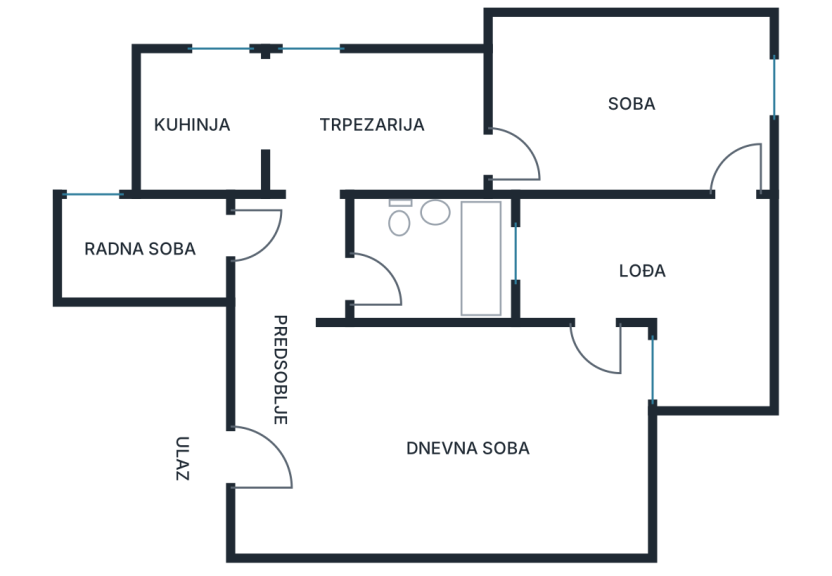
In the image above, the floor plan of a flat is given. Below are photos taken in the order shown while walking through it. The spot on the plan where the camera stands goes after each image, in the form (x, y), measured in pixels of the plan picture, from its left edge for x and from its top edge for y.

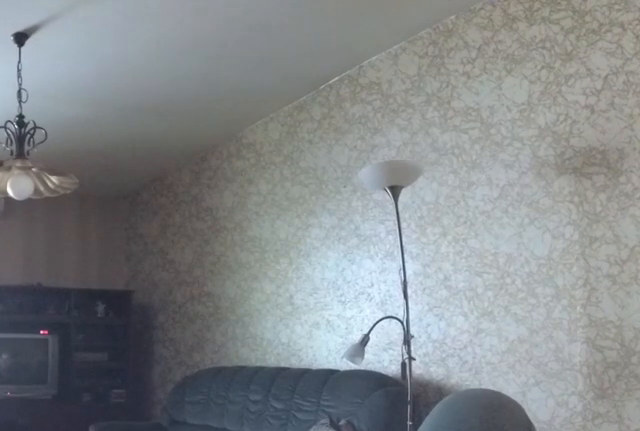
(351, 408)
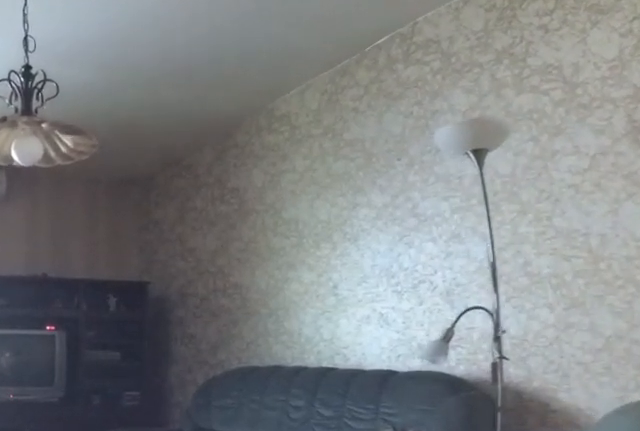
(363, 419)
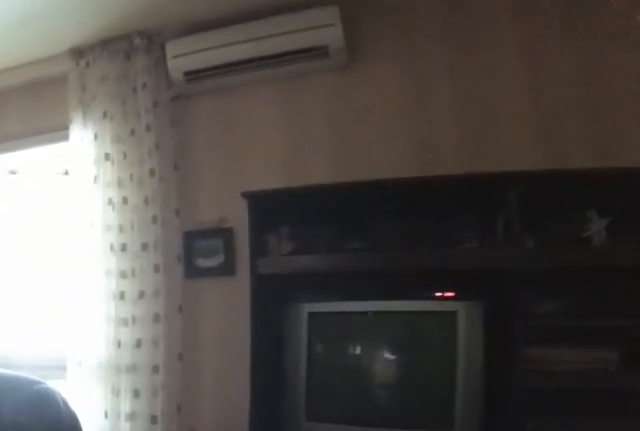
(430, 463)
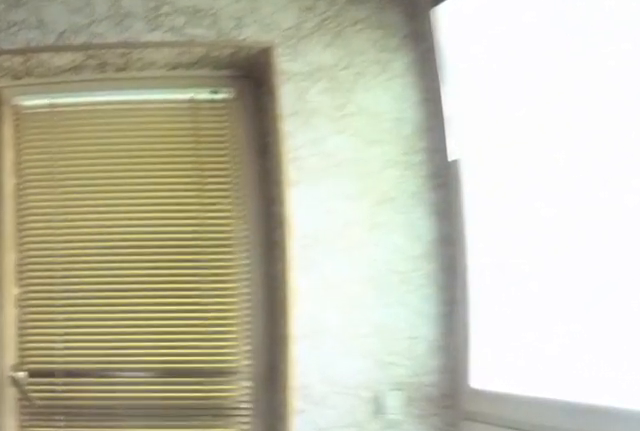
(578, 446)
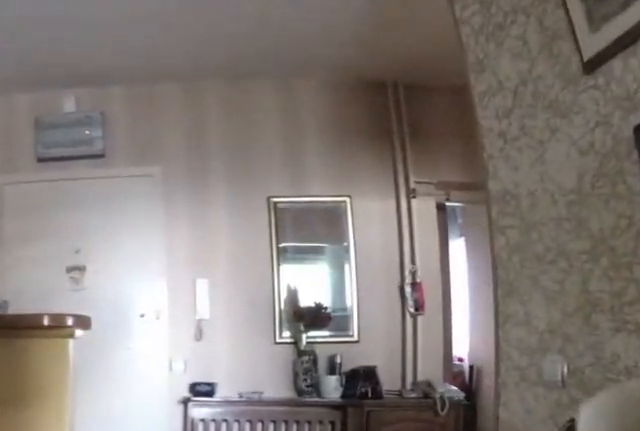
(441, 392)
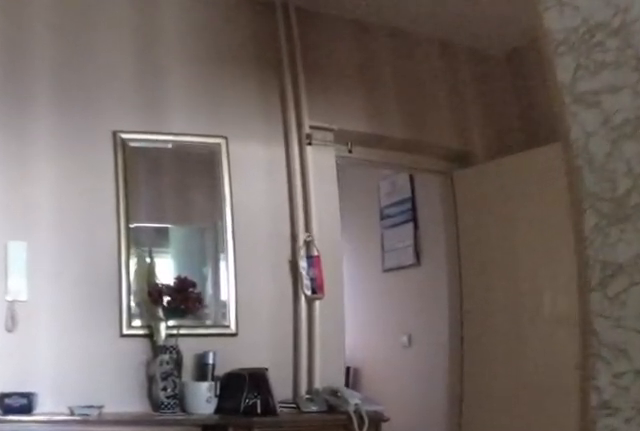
(368, 391)
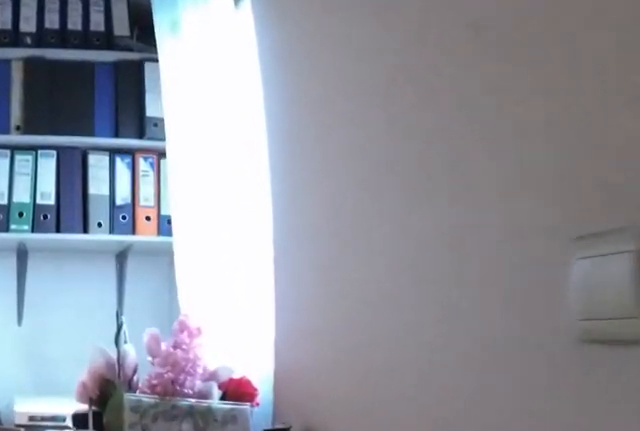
(209, 235)
